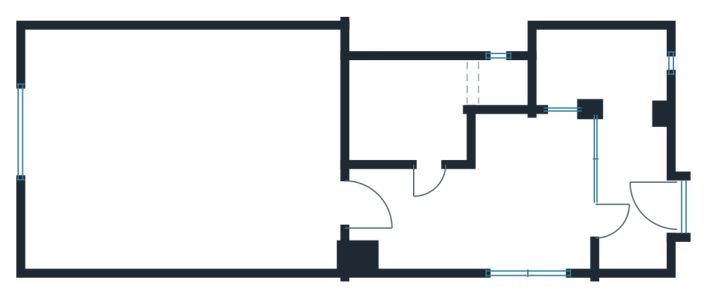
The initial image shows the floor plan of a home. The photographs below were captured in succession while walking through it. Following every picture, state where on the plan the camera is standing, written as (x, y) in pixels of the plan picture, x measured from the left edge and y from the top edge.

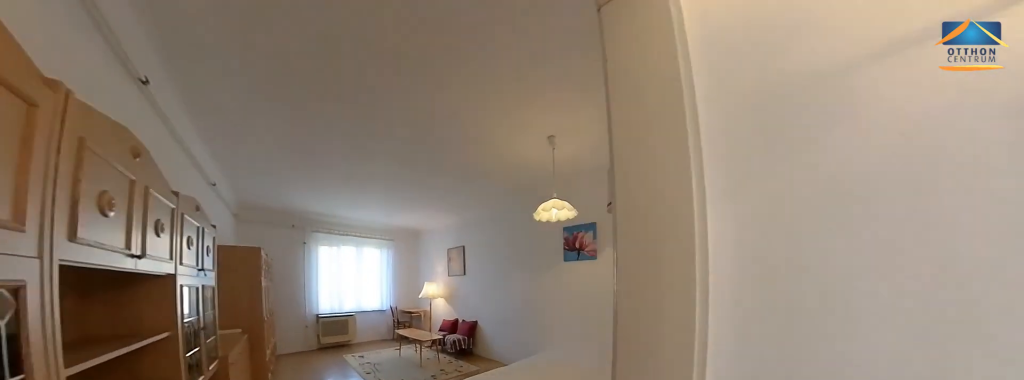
(349, 212)
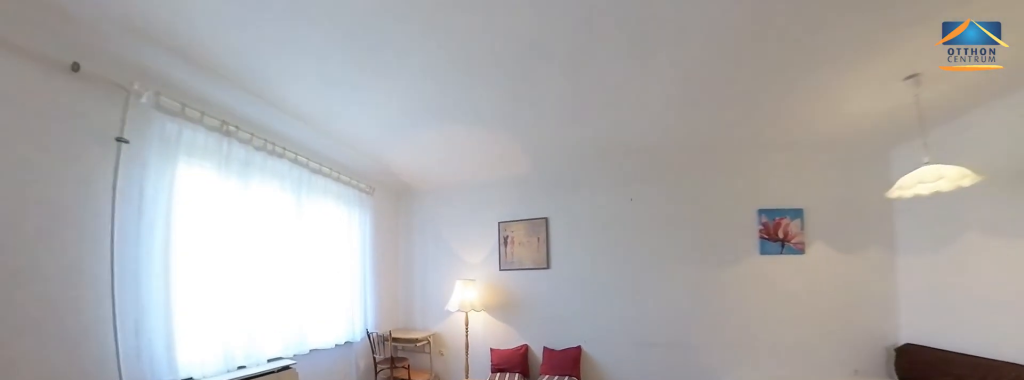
(152, 218)
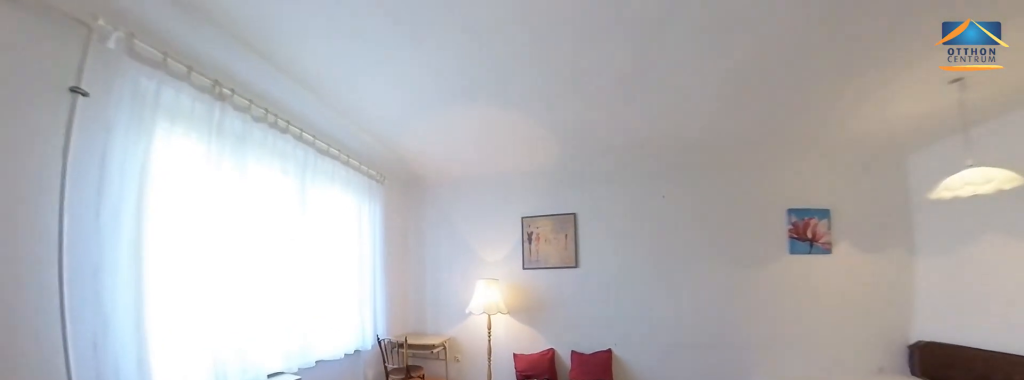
(128, 218)
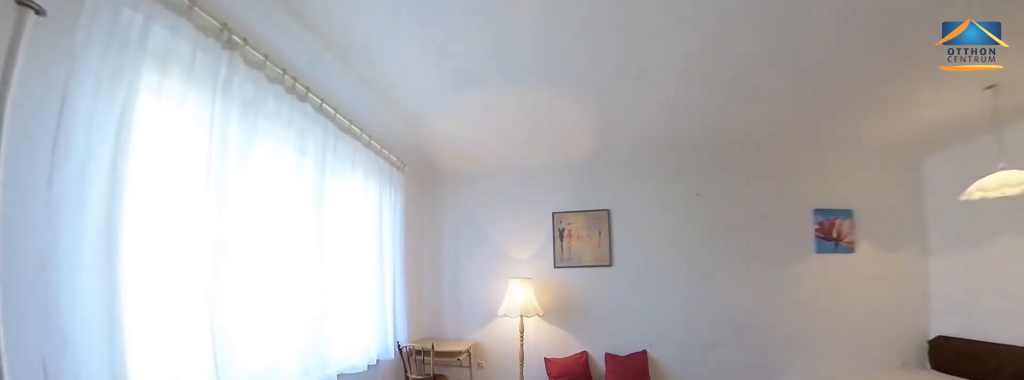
(105, 217)
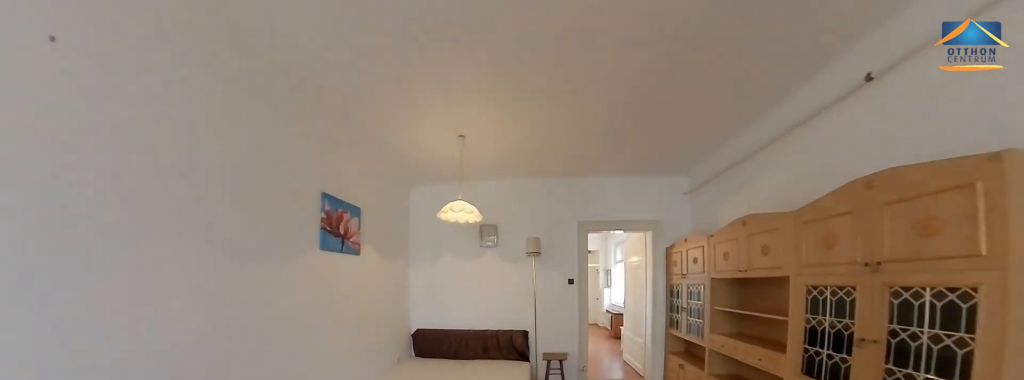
(164, 139)
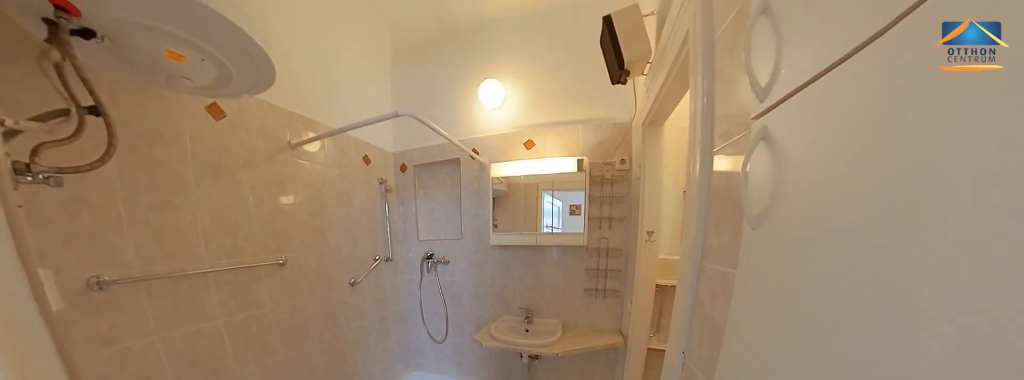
(433, 132)
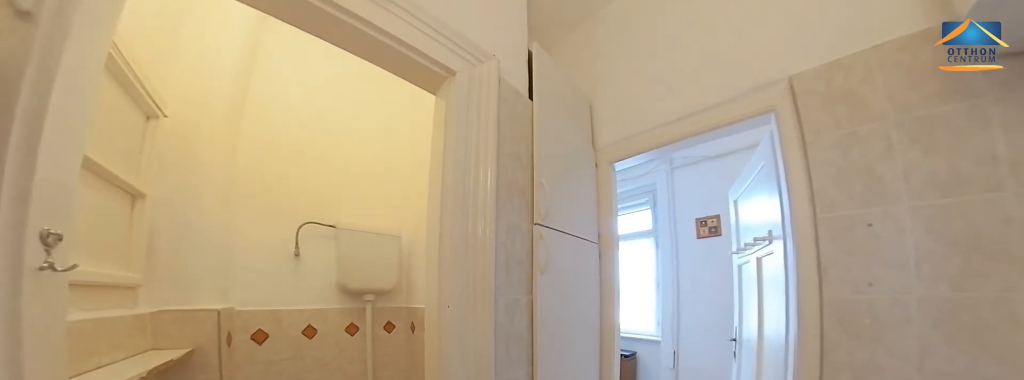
(433, 113)
